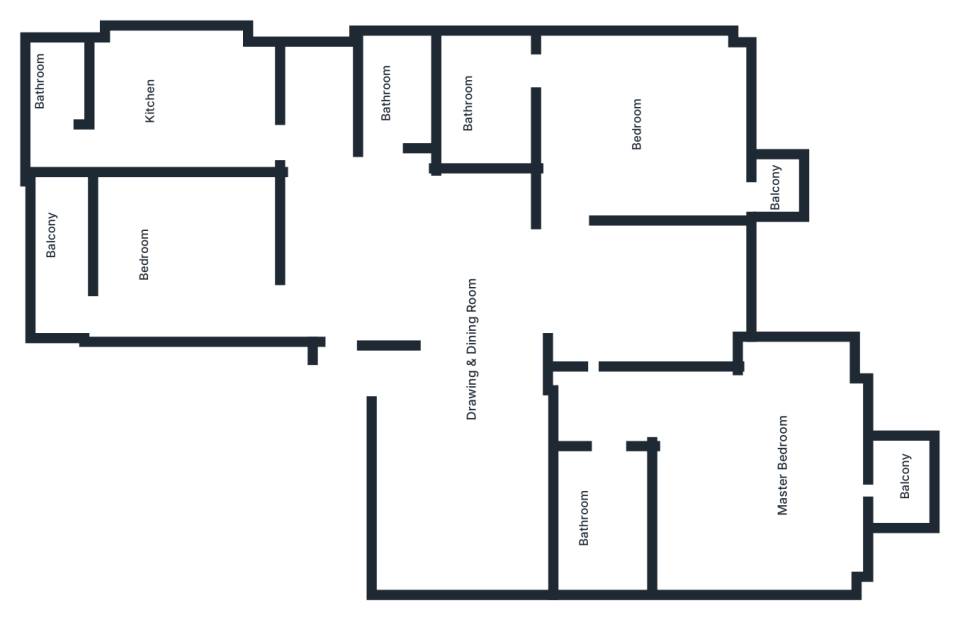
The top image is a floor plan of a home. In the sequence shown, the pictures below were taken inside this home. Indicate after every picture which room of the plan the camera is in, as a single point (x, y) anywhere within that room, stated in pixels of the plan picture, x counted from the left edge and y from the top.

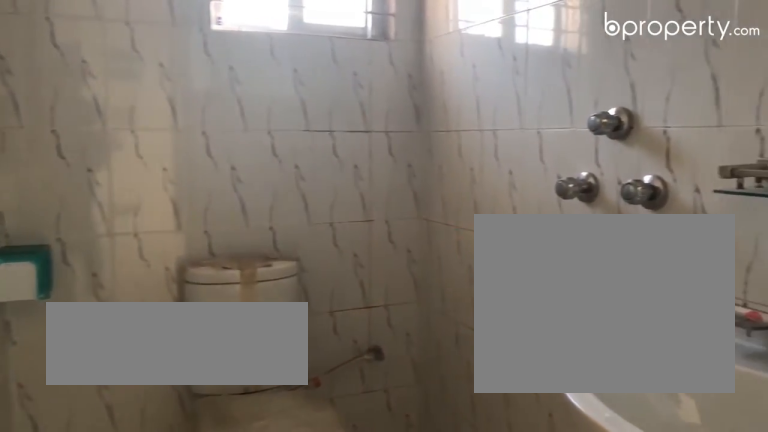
(394, 85)
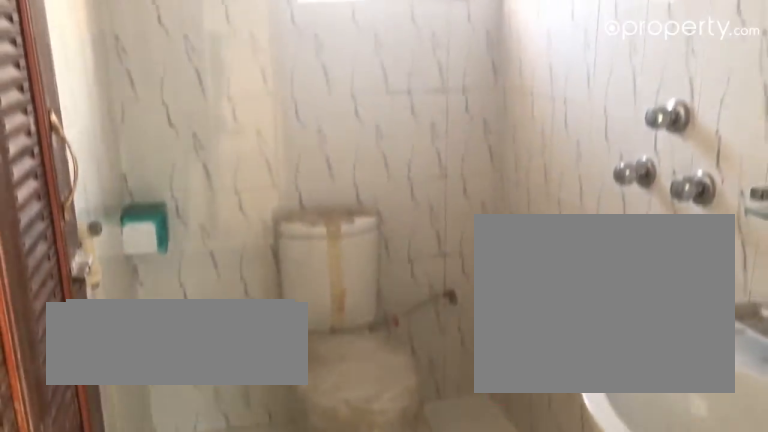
(394, 85)
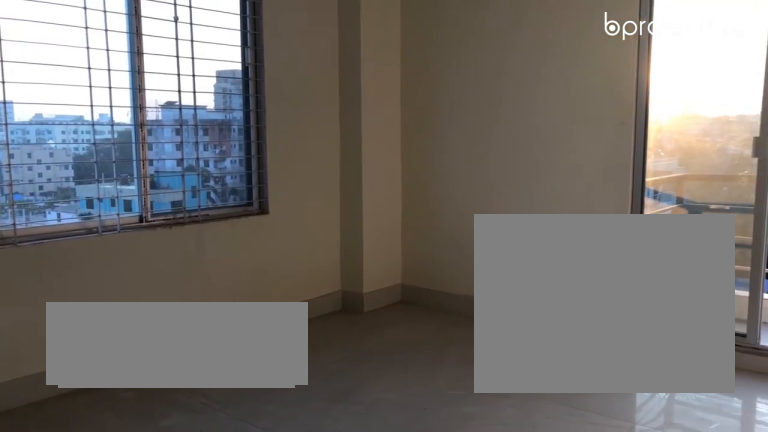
(648, 107)
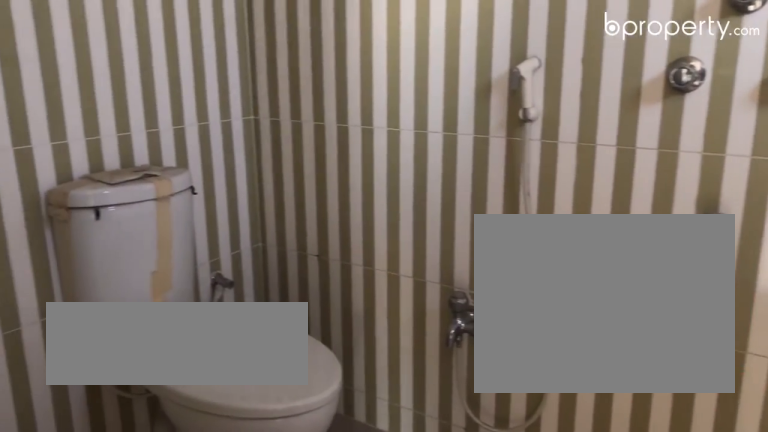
(474, 102)
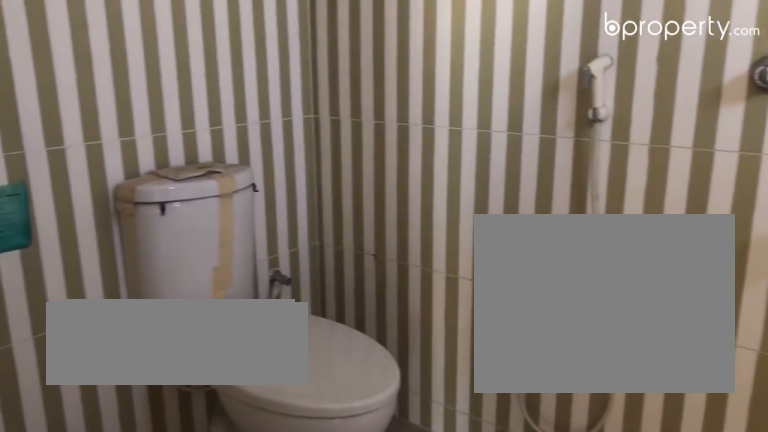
(474, 102)
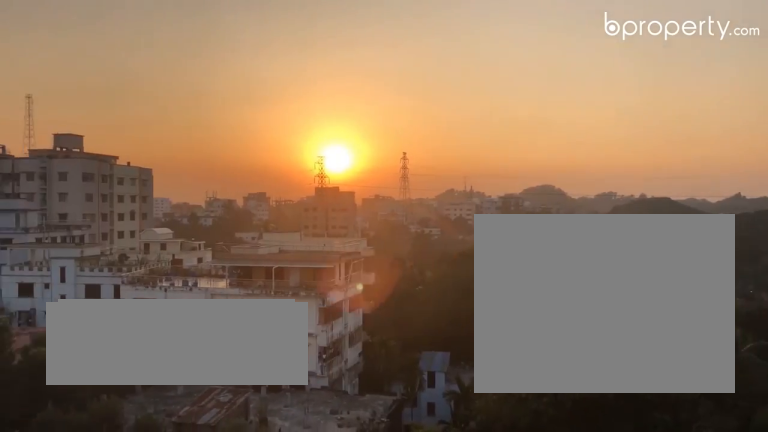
(769, 182)
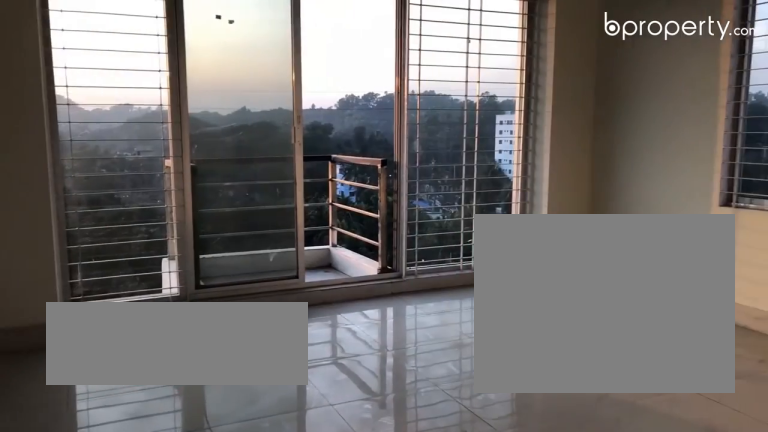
(765, 461)
